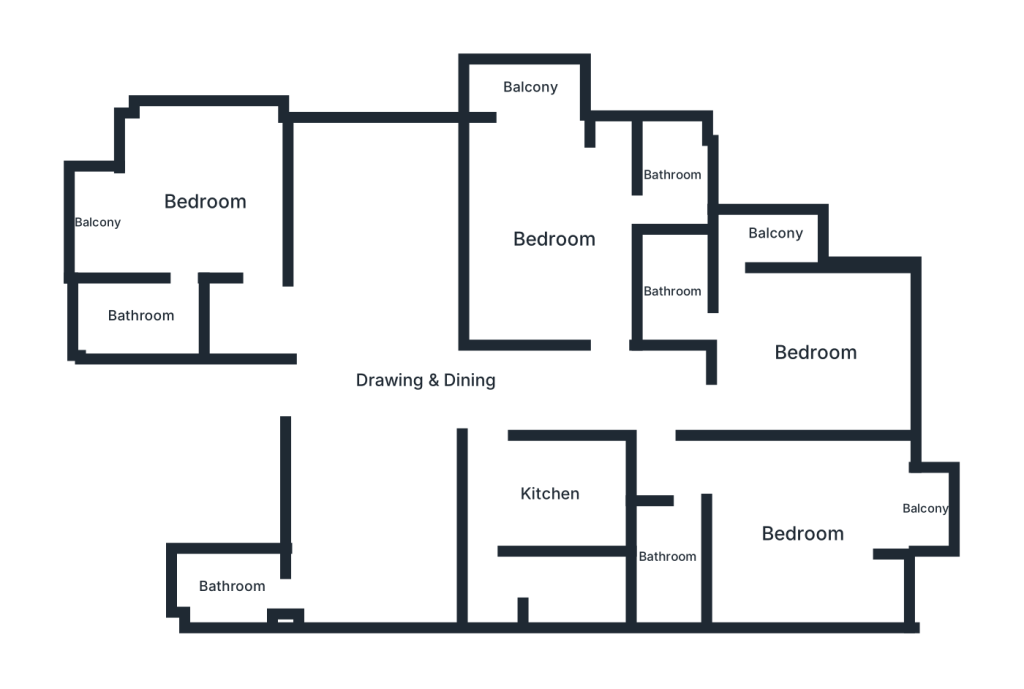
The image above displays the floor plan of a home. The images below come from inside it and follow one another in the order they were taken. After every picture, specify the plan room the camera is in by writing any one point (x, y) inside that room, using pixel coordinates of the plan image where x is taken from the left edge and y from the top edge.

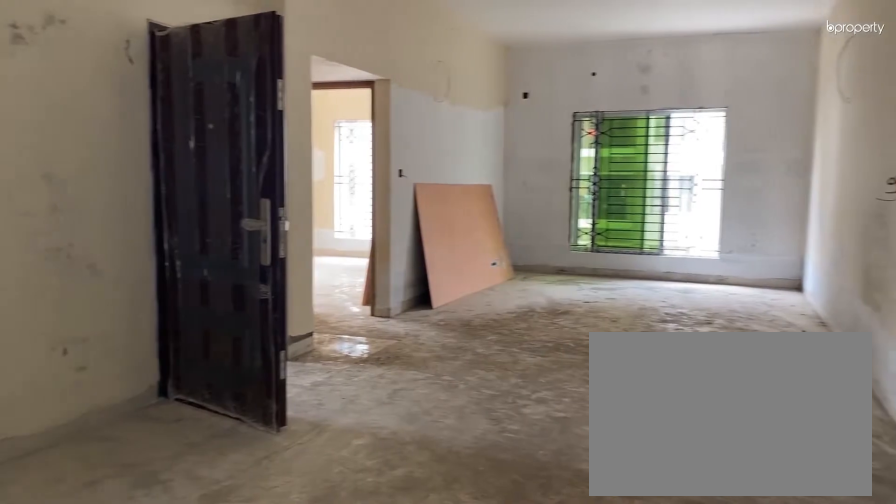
(425, 380)
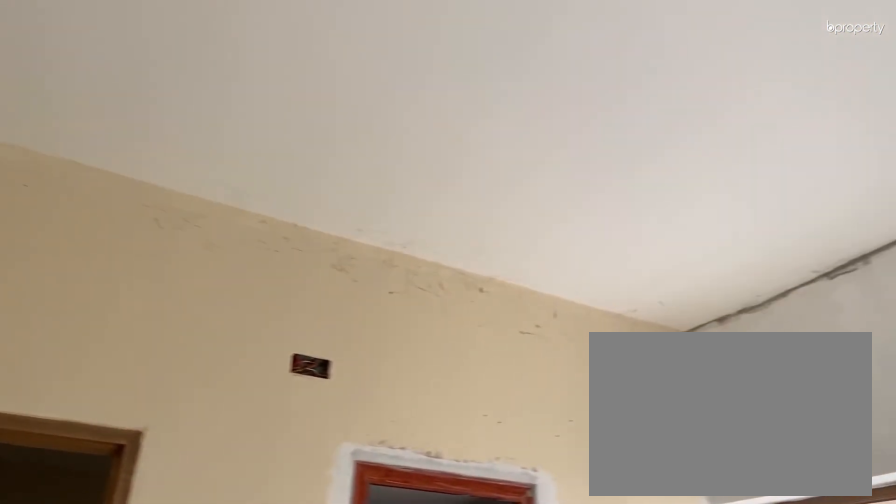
(814, 353)
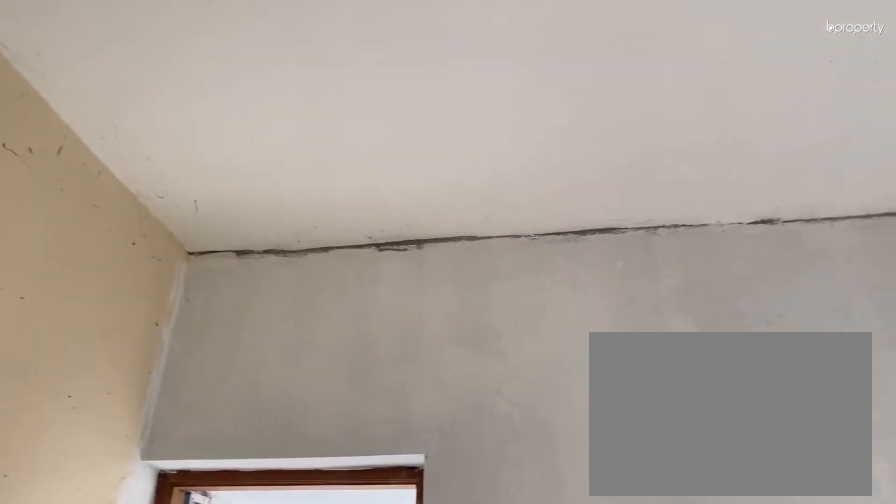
(814, 353)
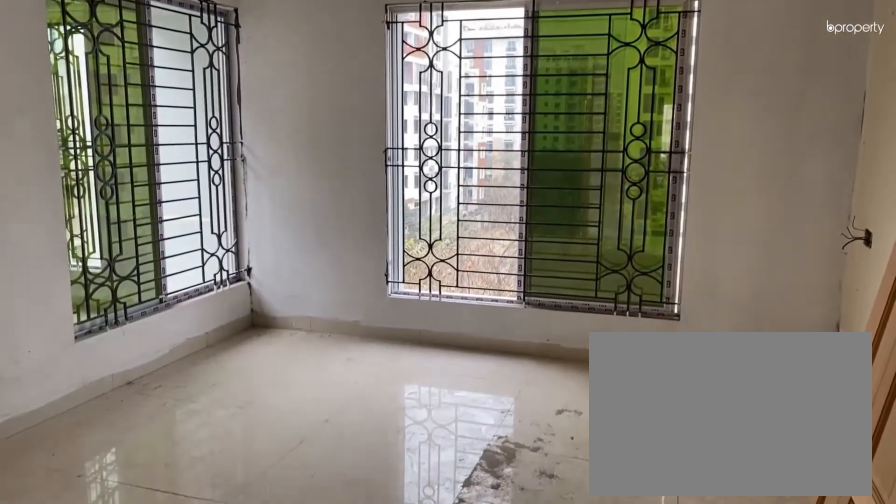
(814, 353)
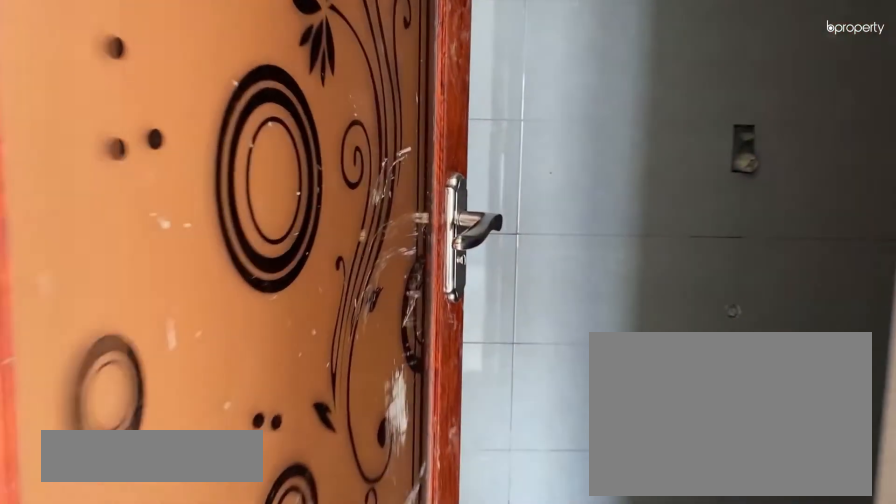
(673, 292)
